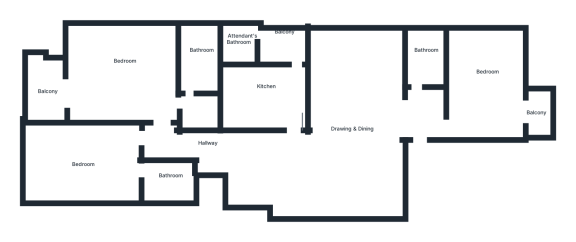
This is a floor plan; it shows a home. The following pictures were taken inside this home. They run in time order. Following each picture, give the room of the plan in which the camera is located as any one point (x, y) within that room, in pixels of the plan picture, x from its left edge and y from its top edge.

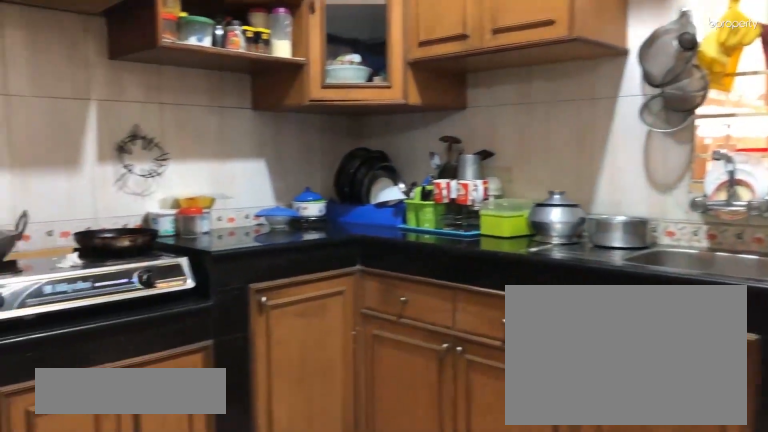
(258, 93)
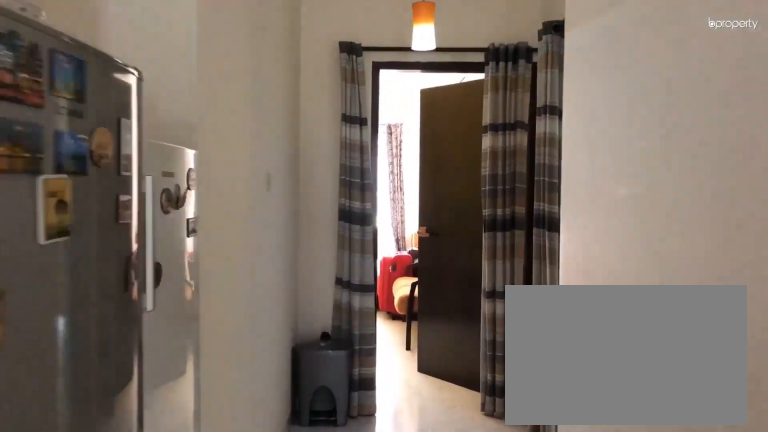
(161, 146)
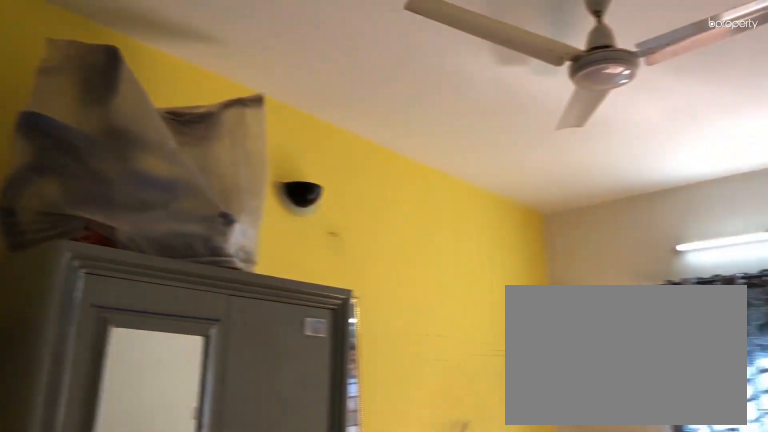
(89, 173)
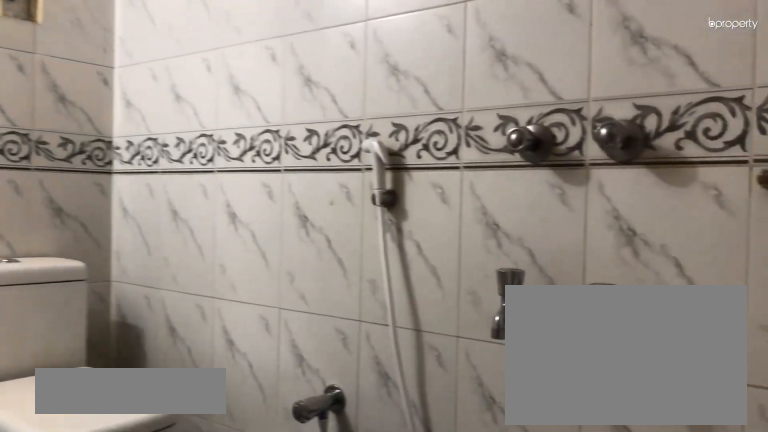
(162, 179)
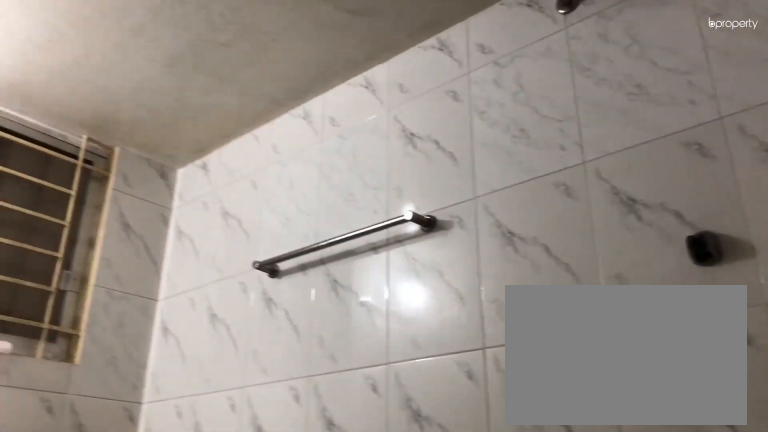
(162, 179)
